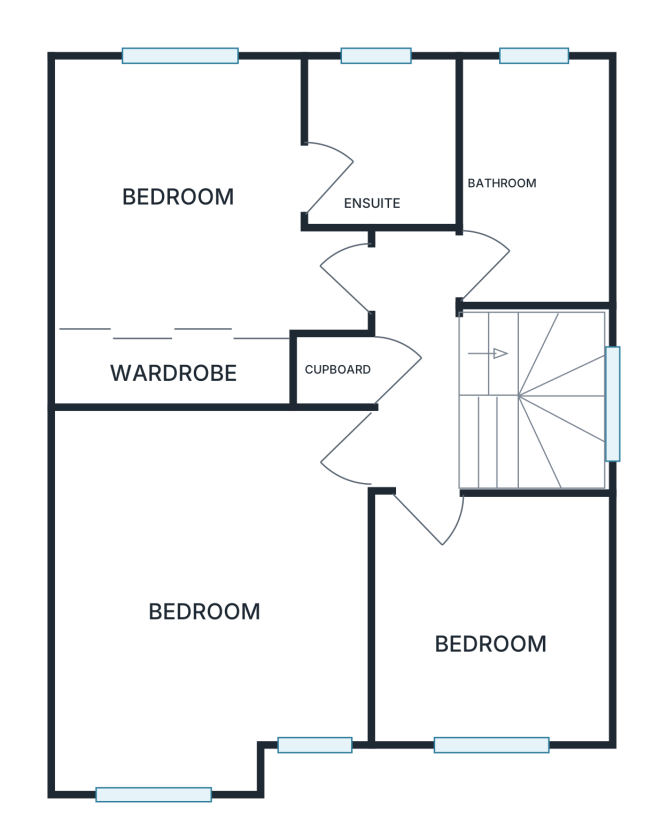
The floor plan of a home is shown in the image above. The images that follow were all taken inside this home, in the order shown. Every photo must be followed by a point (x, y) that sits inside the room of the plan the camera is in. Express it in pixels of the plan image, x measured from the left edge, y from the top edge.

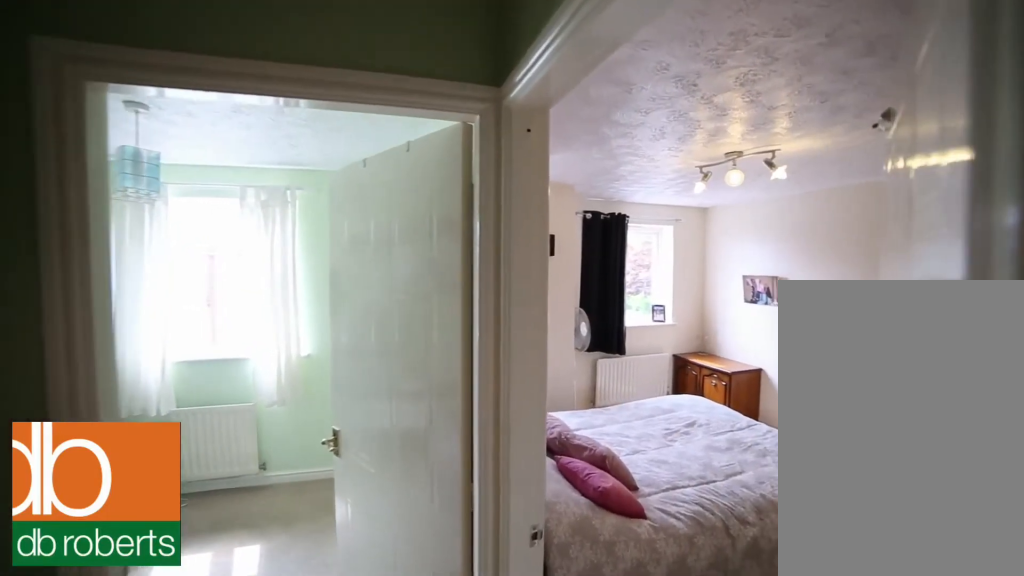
(414, 365)
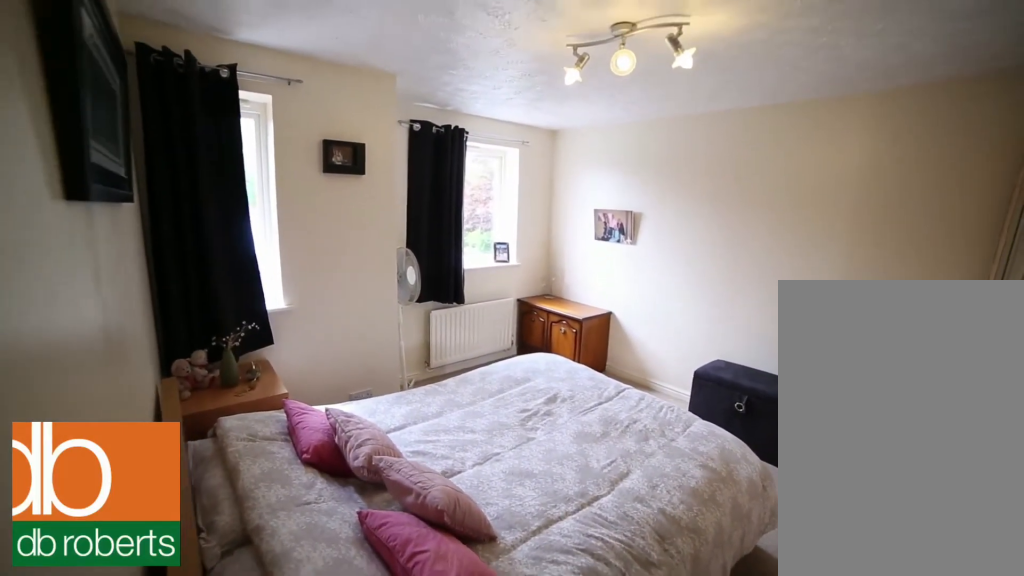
(208, 602)
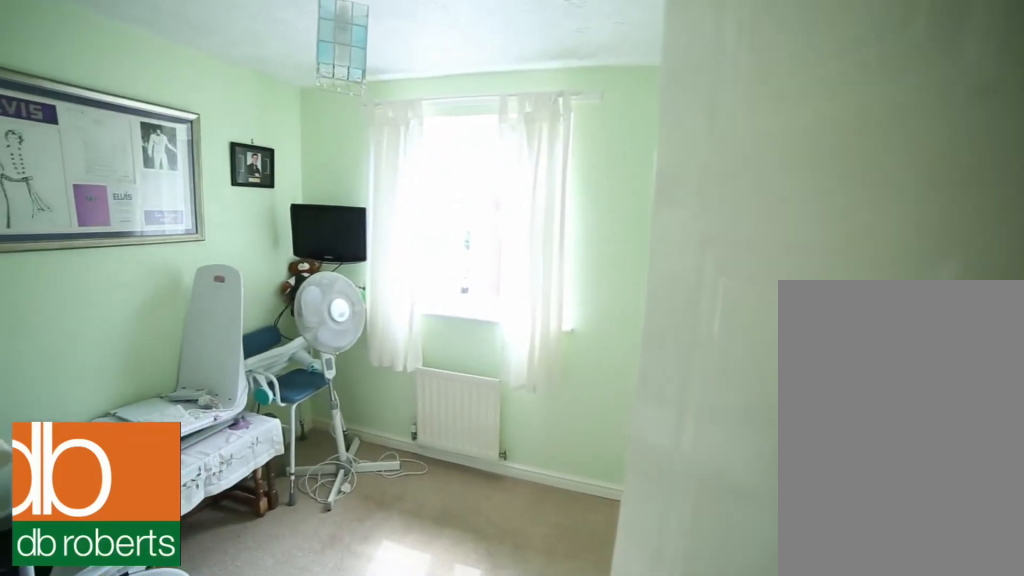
(476, 631)
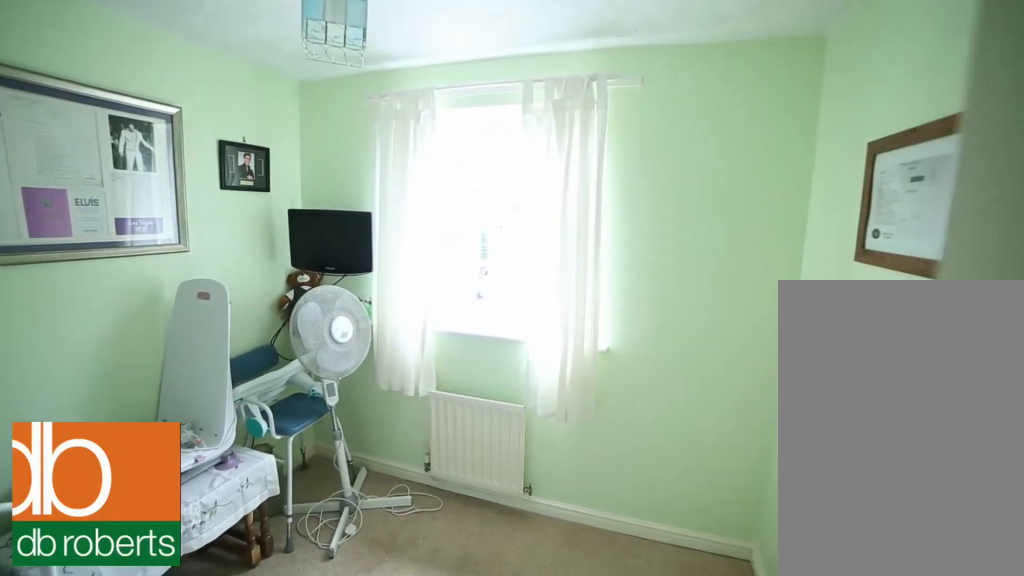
(476, 631)
